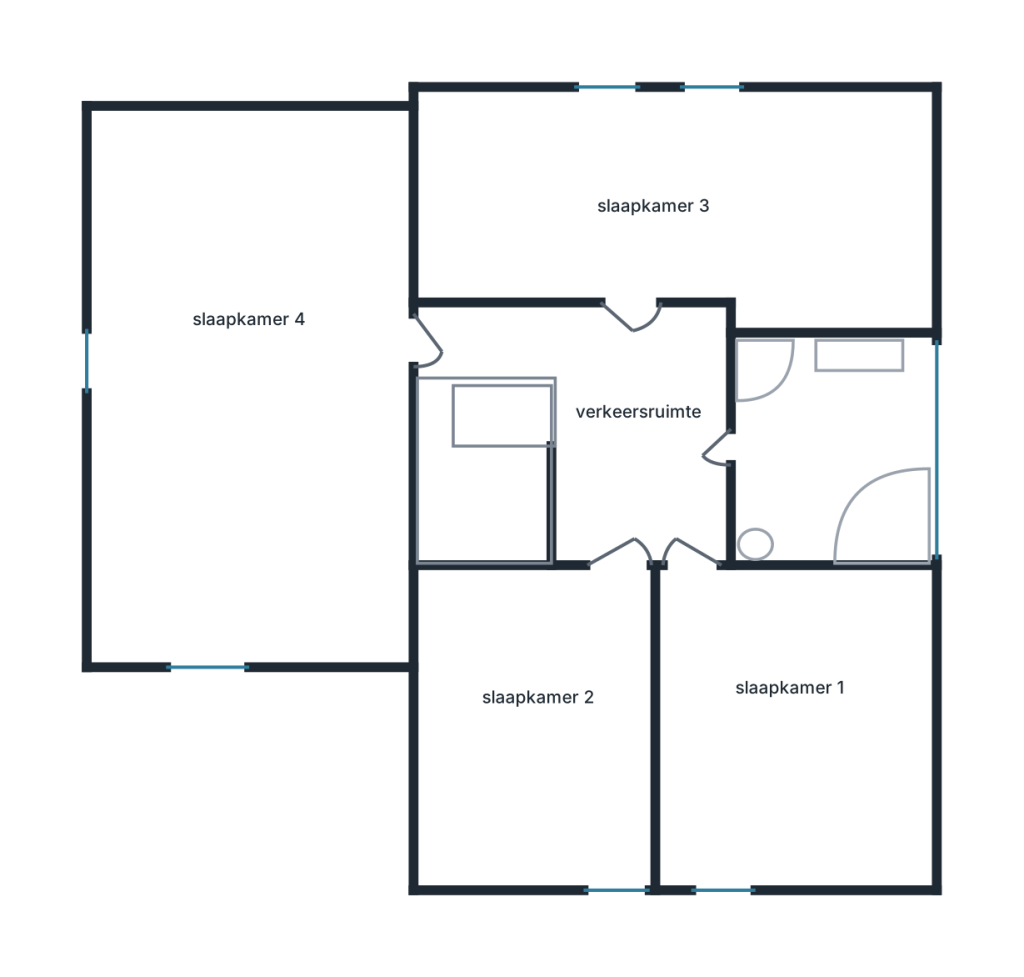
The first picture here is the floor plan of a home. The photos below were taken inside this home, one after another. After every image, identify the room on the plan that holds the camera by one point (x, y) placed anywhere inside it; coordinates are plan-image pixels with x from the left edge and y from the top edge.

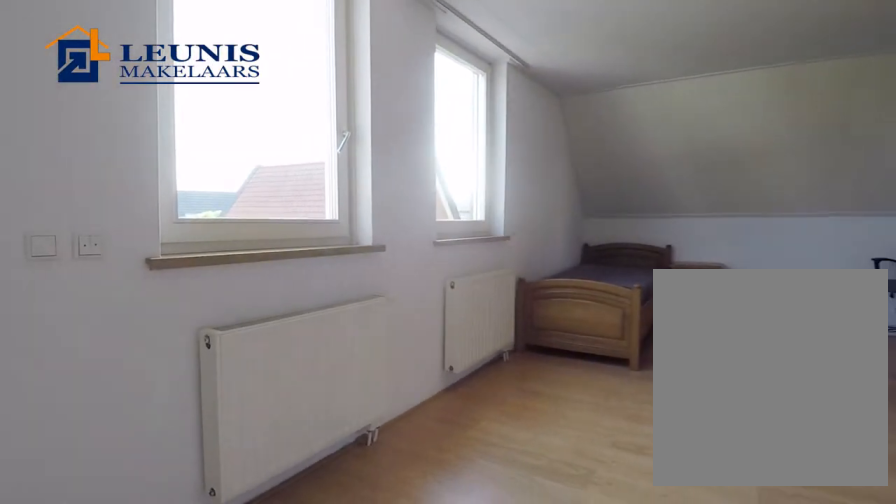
(674, 204)
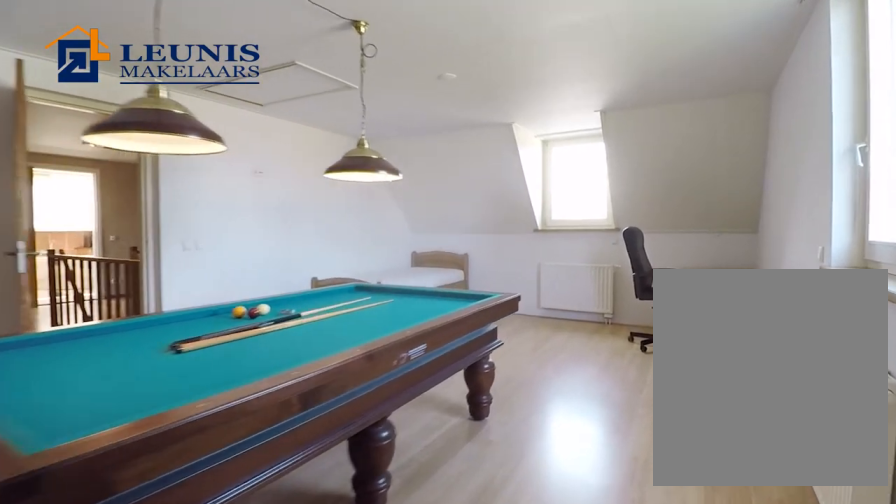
(252, 402)
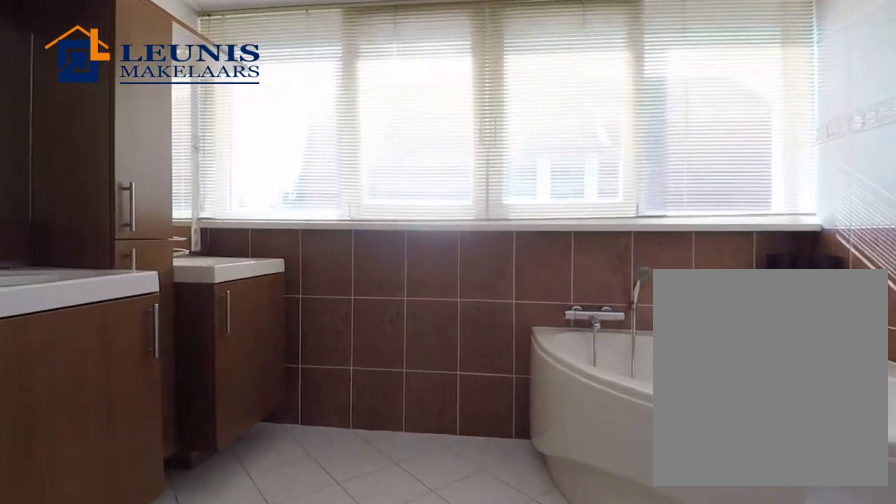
(821, 442)
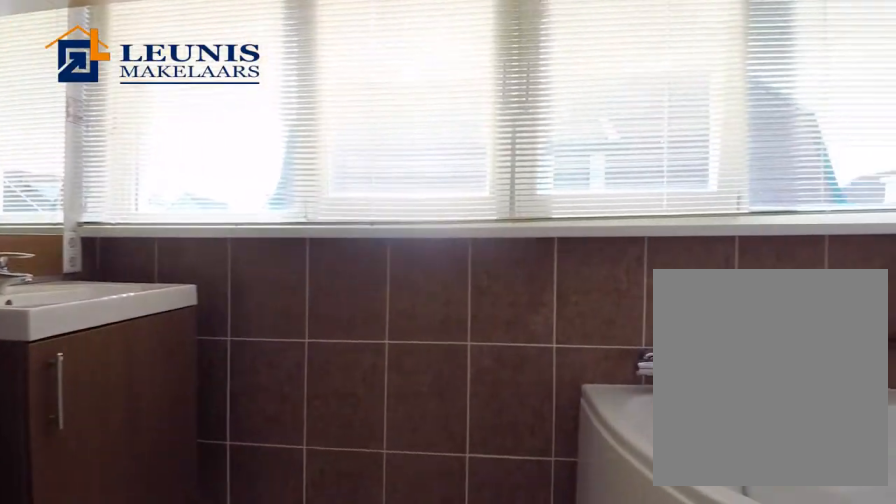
(821, 442)
